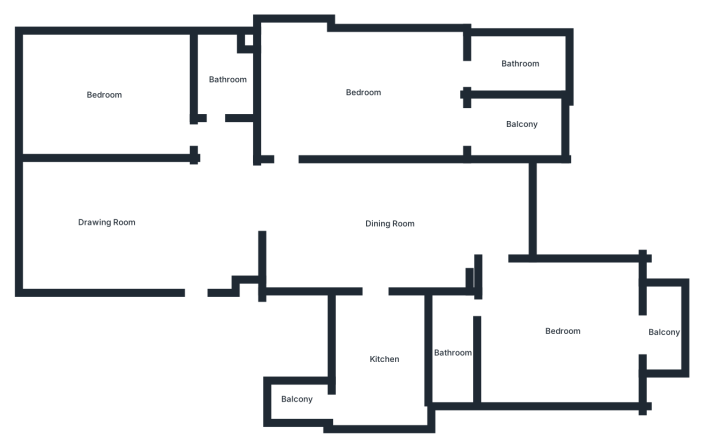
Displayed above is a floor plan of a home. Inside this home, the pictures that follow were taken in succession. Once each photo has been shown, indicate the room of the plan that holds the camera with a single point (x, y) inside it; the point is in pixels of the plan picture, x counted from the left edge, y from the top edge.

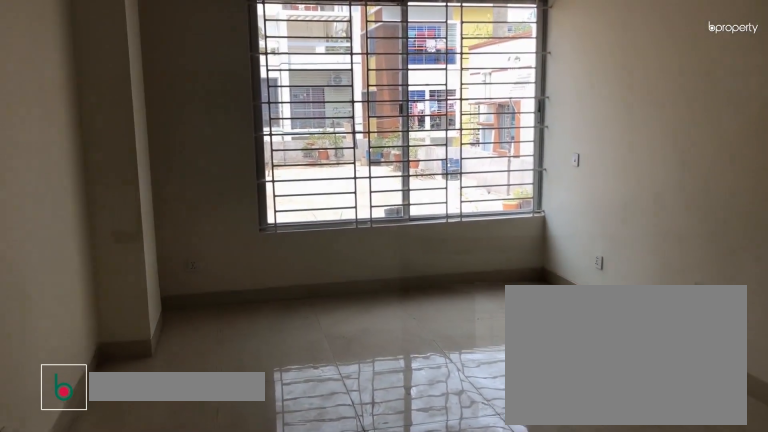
(107, 224)
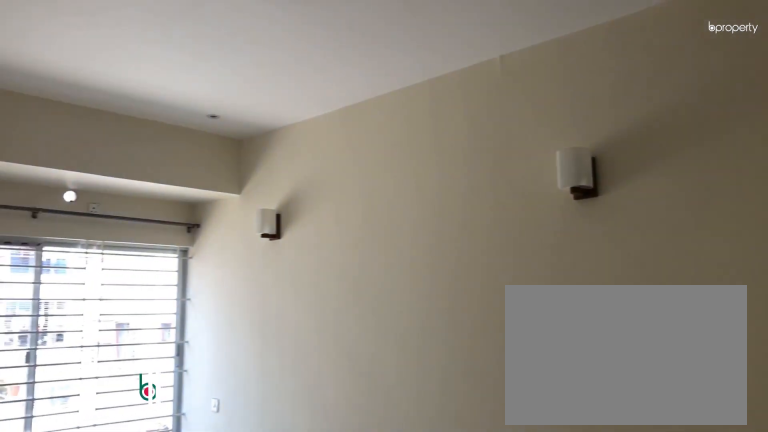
(107, 224)
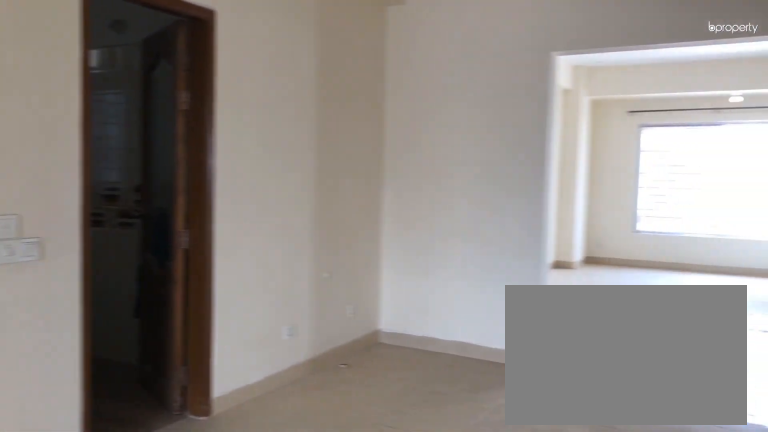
(388, 223)
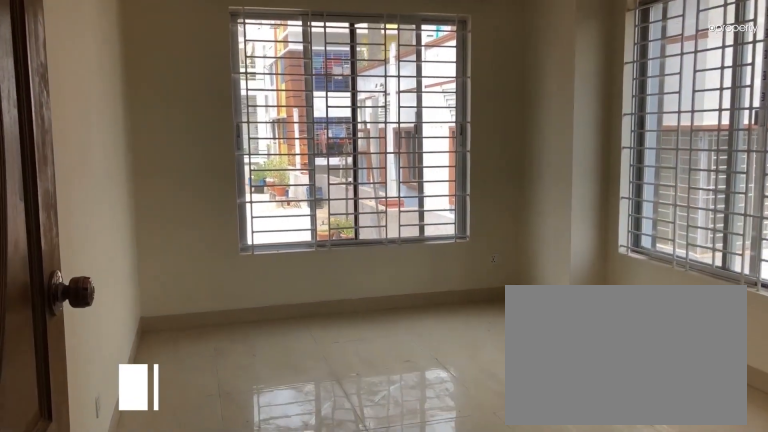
(191, 134)
